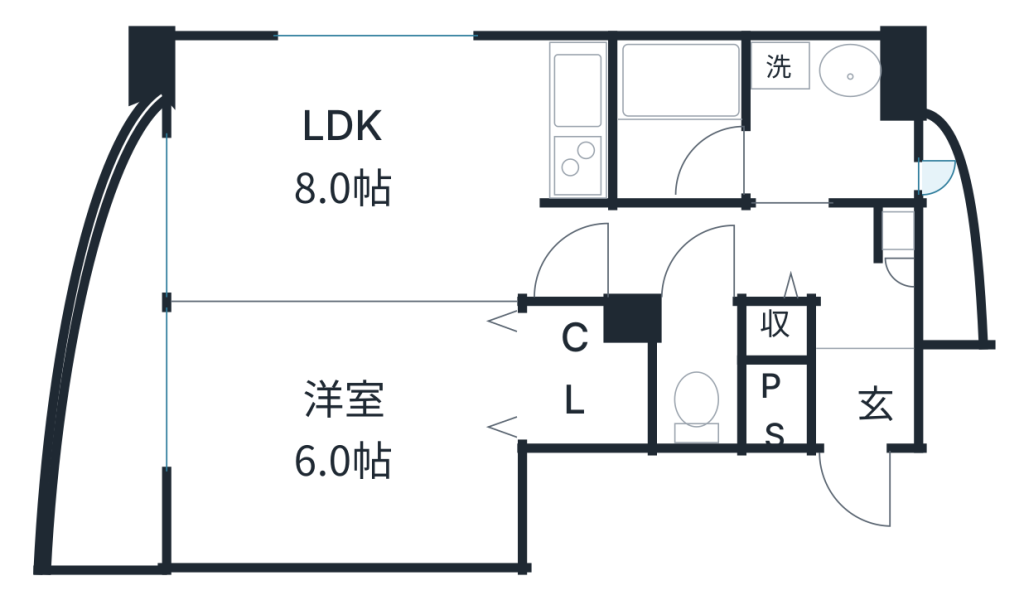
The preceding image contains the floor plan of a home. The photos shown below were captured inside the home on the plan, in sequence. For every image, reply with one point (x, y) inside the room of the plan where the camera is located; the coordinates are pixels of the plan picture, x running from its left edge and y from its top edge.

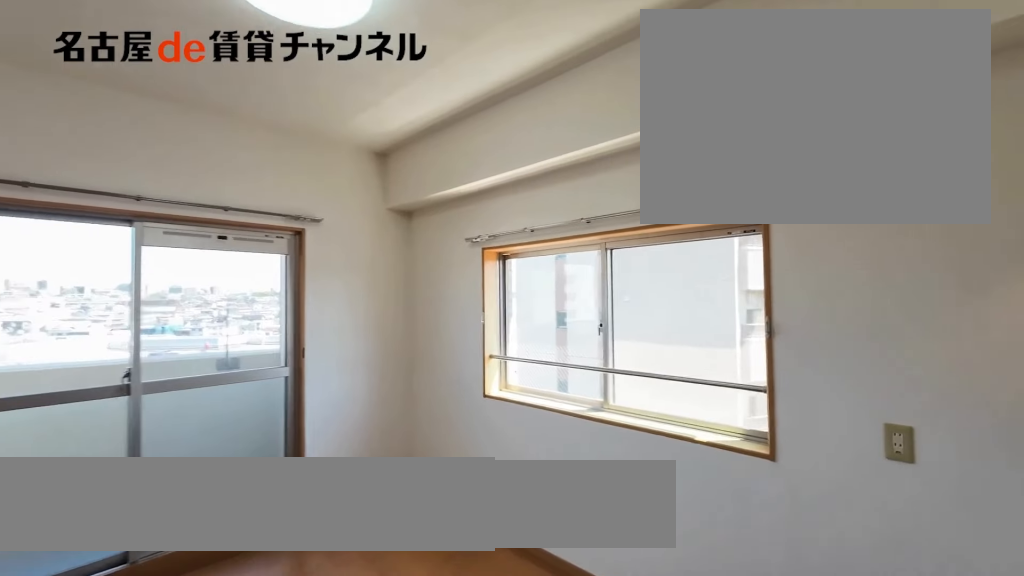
(352, 170)
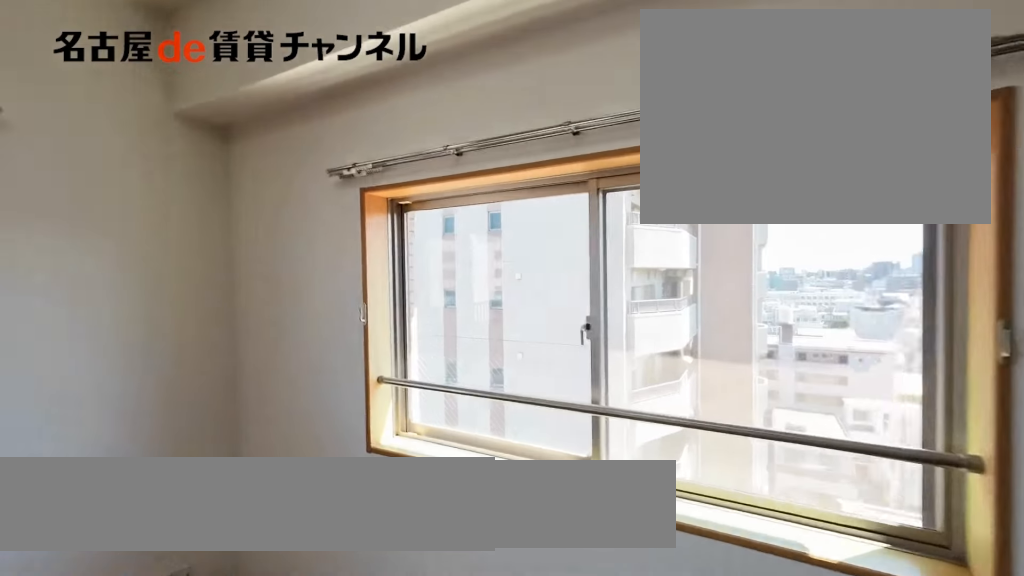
(352, 170)
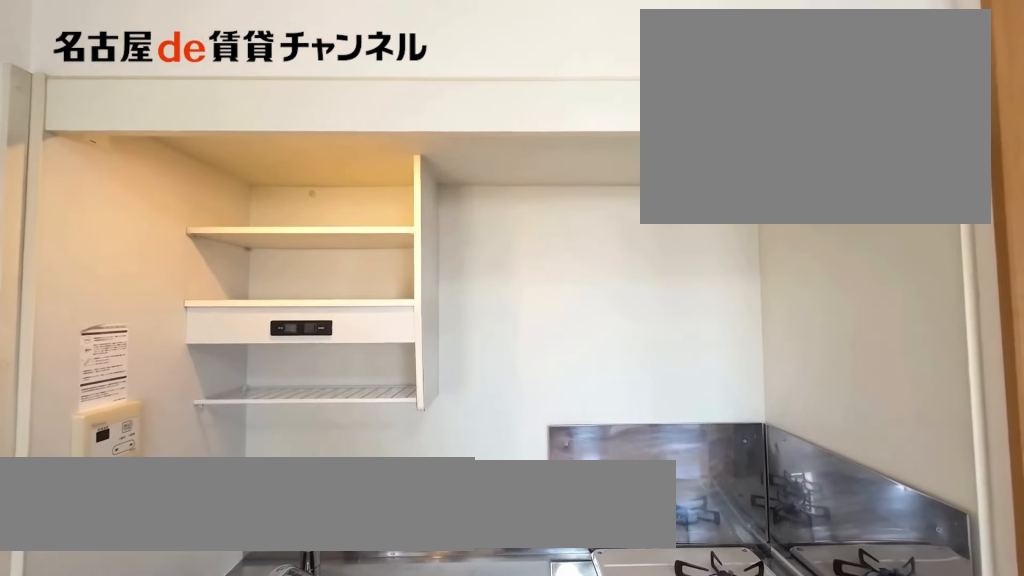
(583, 122)
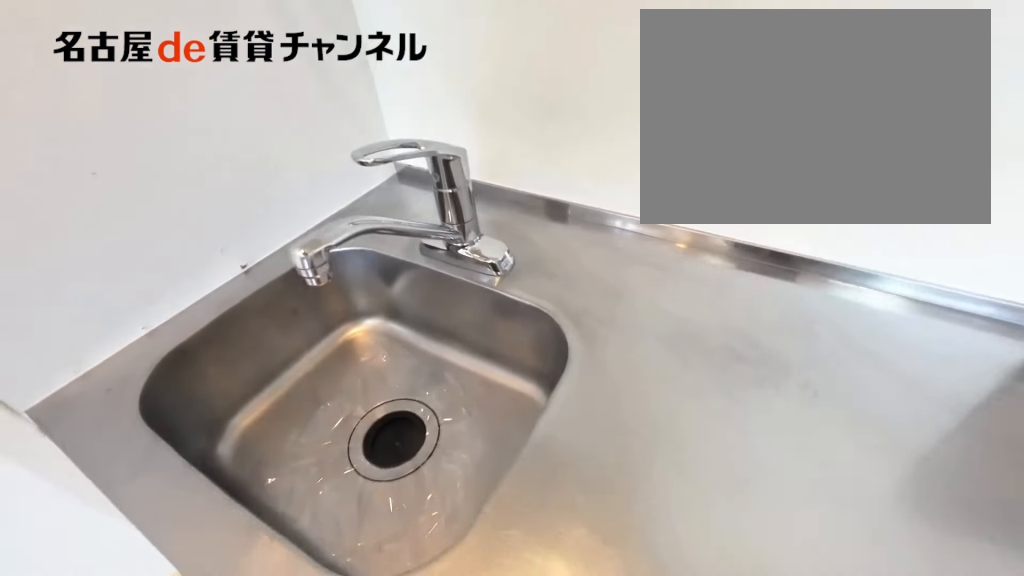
(583, 122)
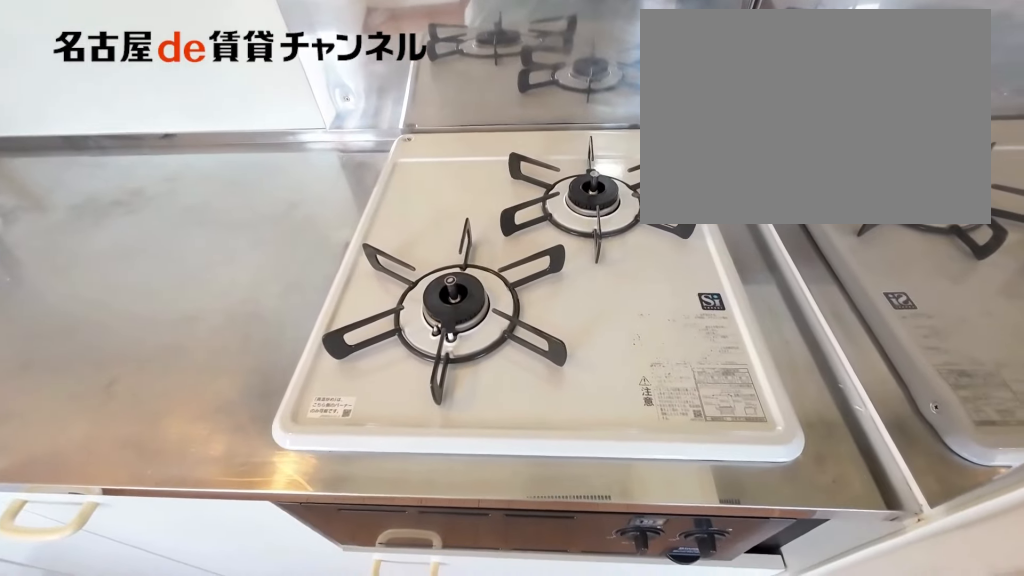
(583, 122)
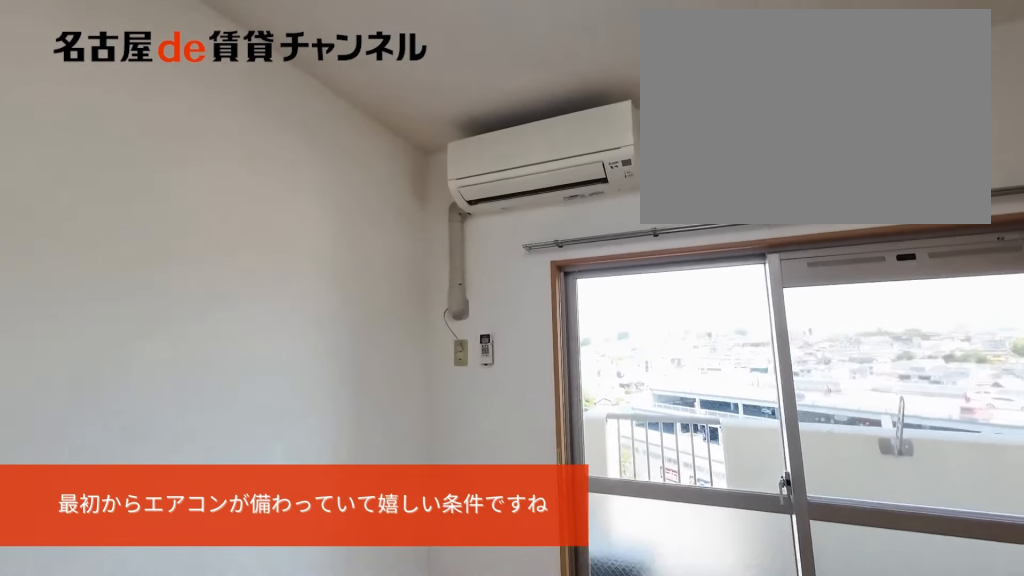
(342, 435)
